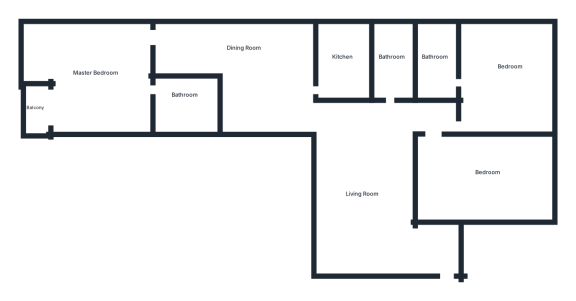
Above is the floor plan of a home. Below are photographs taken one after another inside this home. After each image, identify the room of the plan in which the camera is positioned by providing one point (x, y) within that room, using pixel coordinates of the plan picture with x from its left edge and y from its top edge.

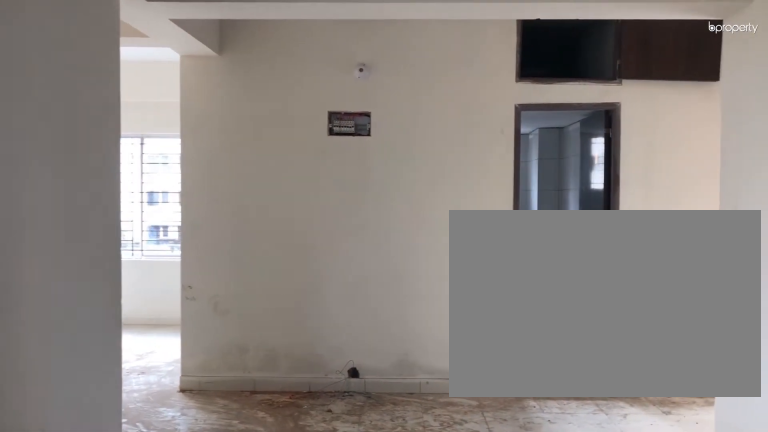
(354, 190)
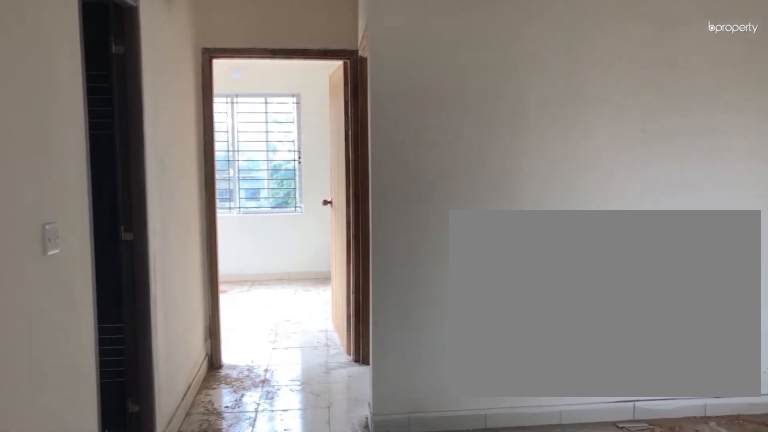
(350, 186)
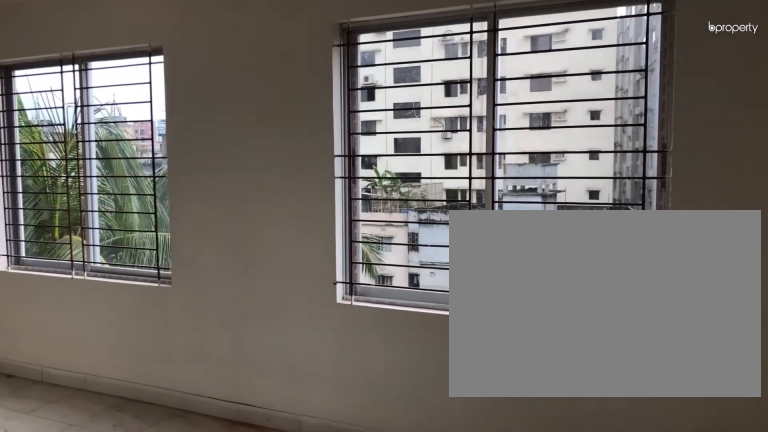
(263, 61)
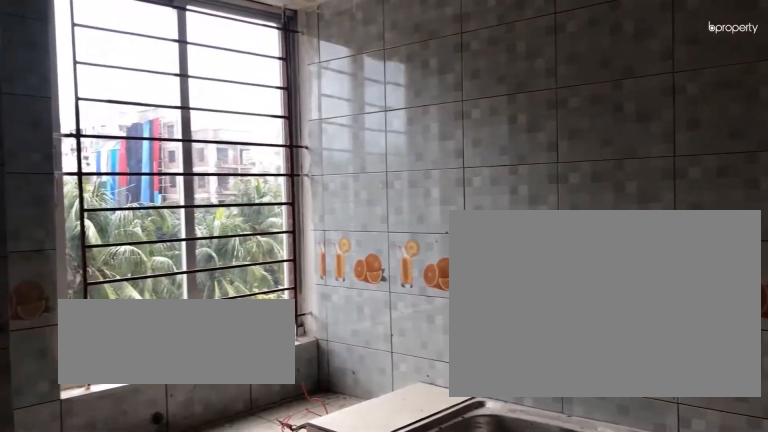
(342, 64)
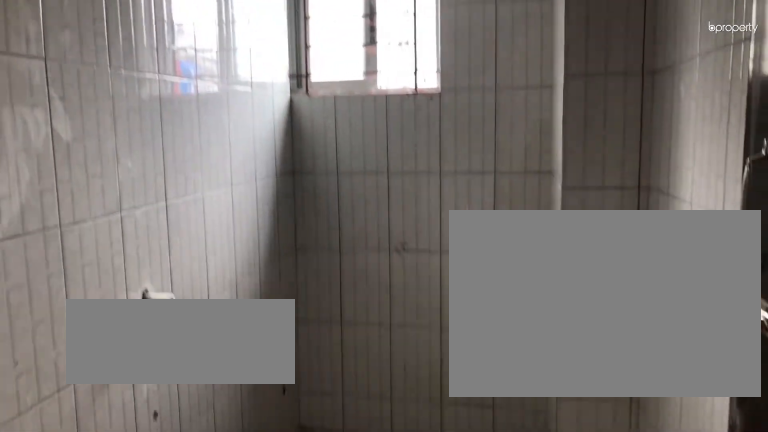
(398, 61)
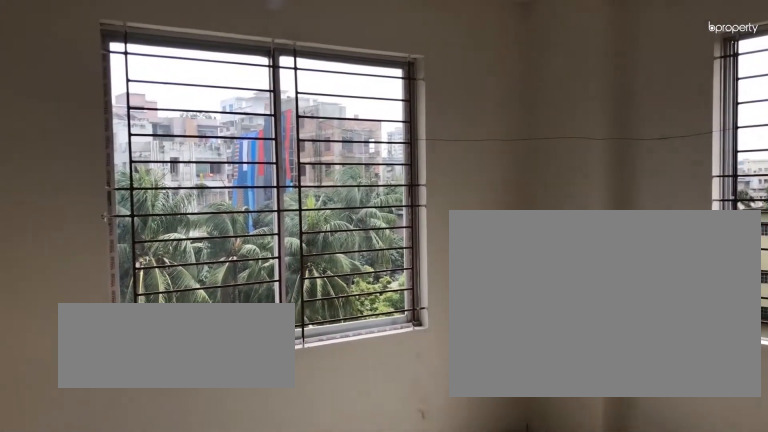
(512, 68)
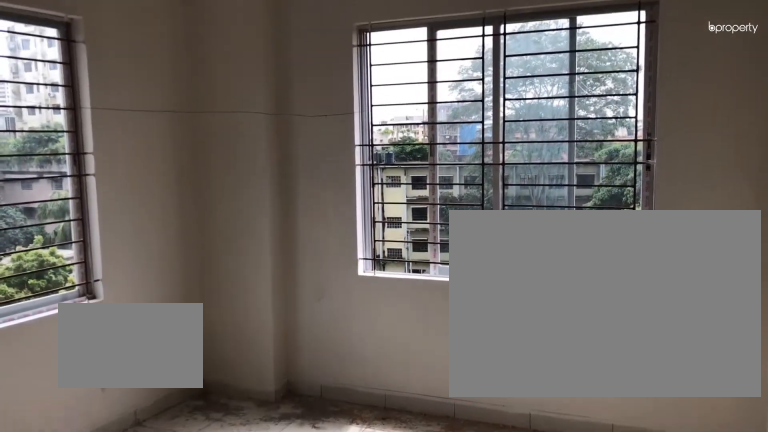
(512, 68)
